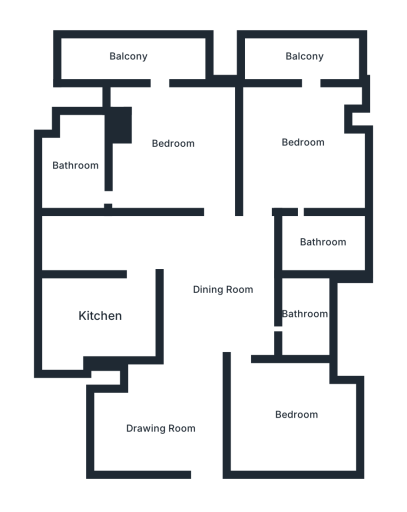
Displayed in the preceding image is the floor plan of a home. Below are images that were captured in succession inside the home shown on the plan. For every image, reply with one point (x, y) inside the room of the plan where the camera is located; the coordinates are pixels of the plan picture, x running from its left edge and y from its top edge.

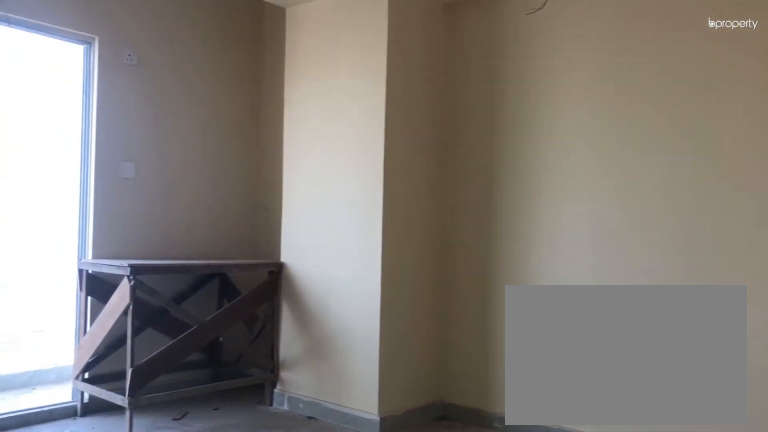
(303, 142)
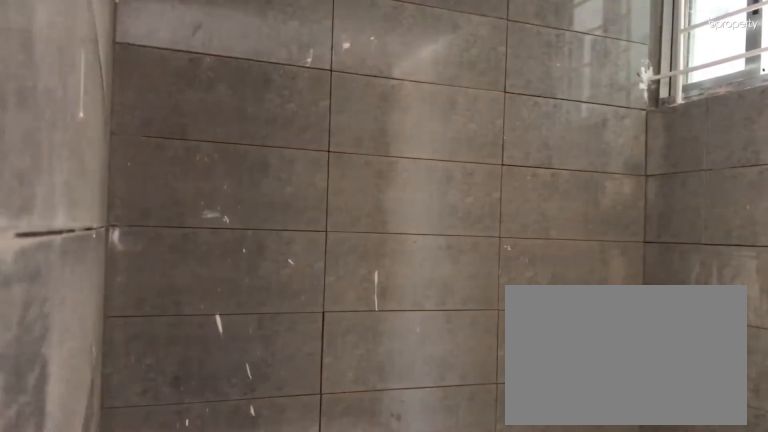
(321, 244)
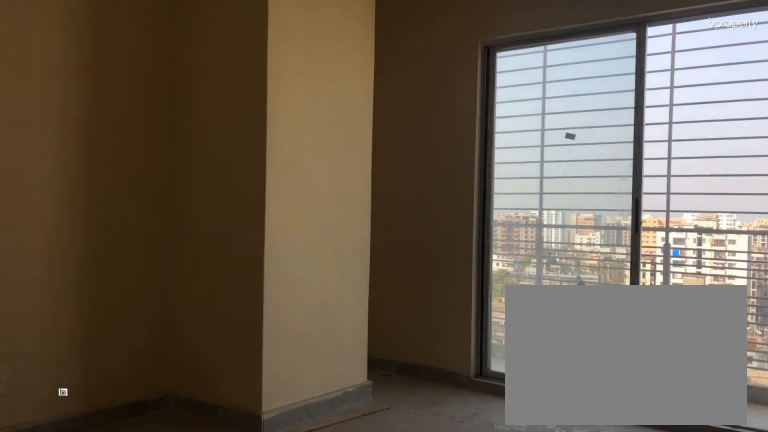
(174, 143)
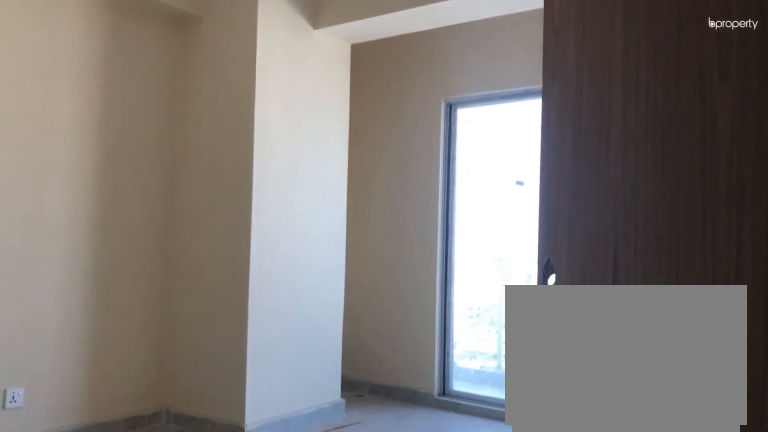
(174, 143)
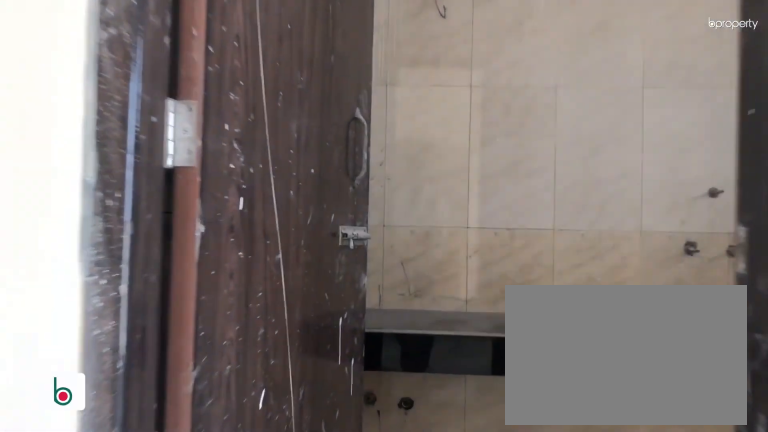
(75, 167)
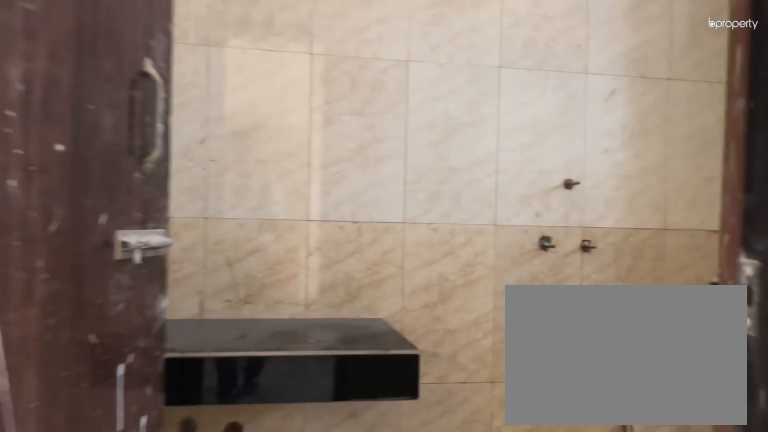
(75, 167)
